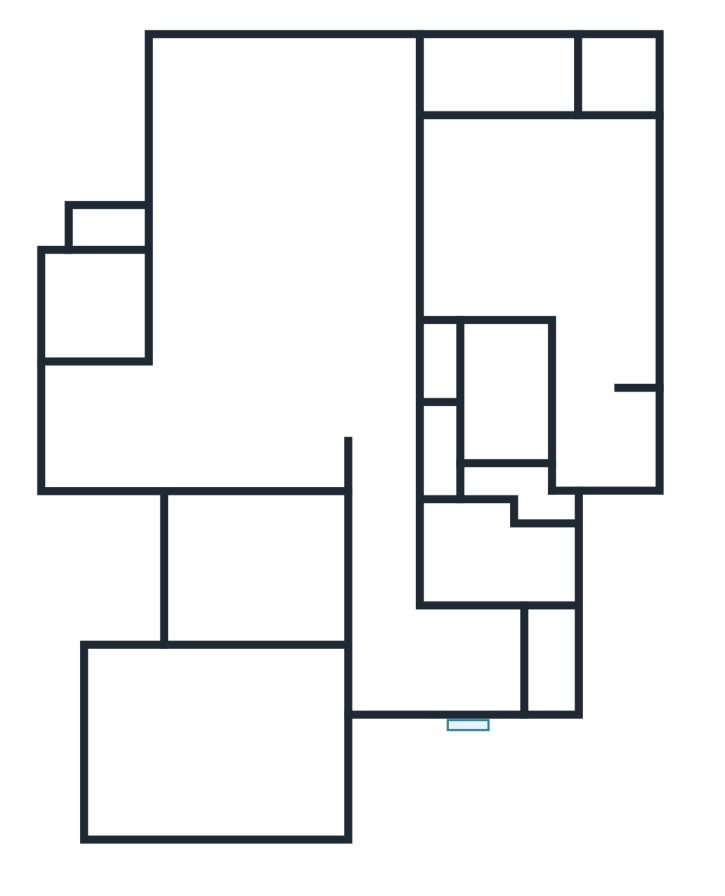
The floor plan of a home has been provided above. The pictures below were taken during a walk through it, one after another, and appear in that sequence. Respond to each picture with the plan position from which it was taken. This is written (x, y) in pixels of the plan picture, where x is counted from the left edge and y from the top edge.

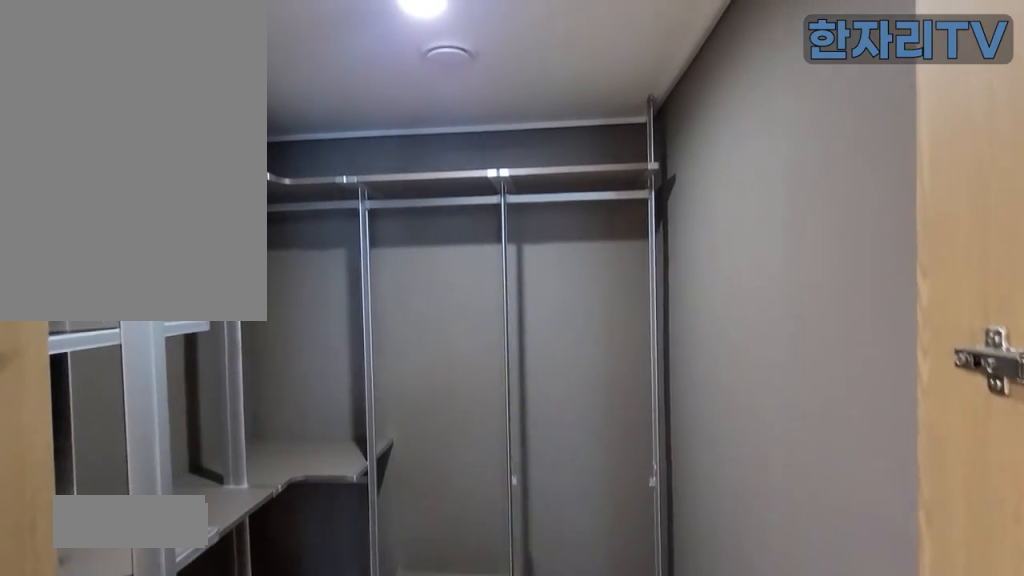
(606, 429)
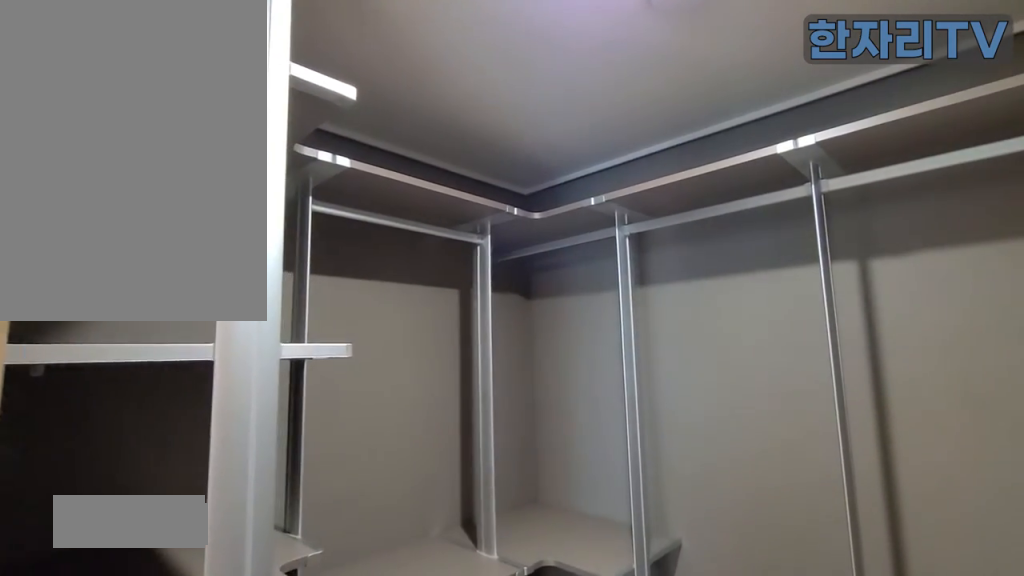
(606, 429)
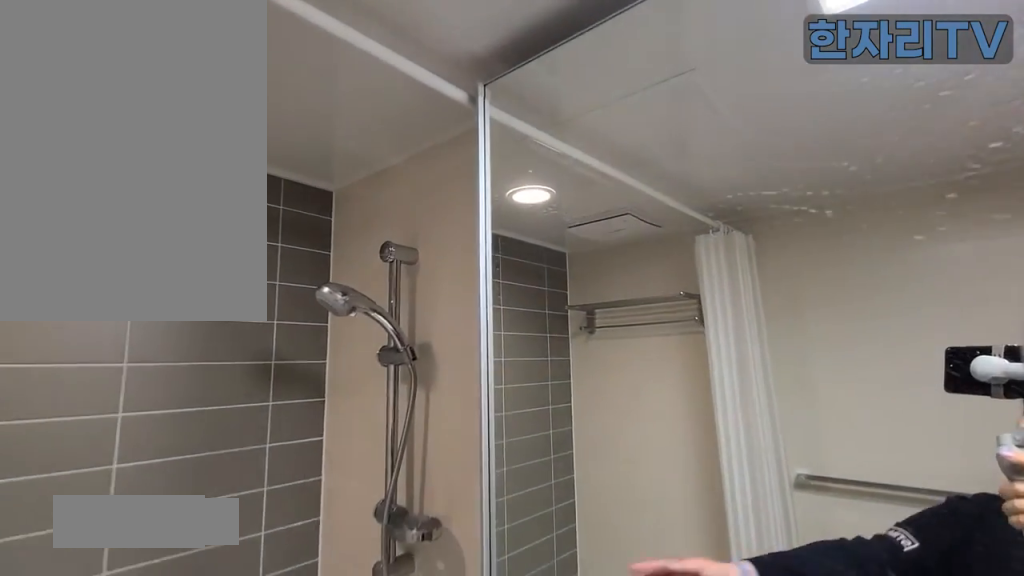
(509, 382)
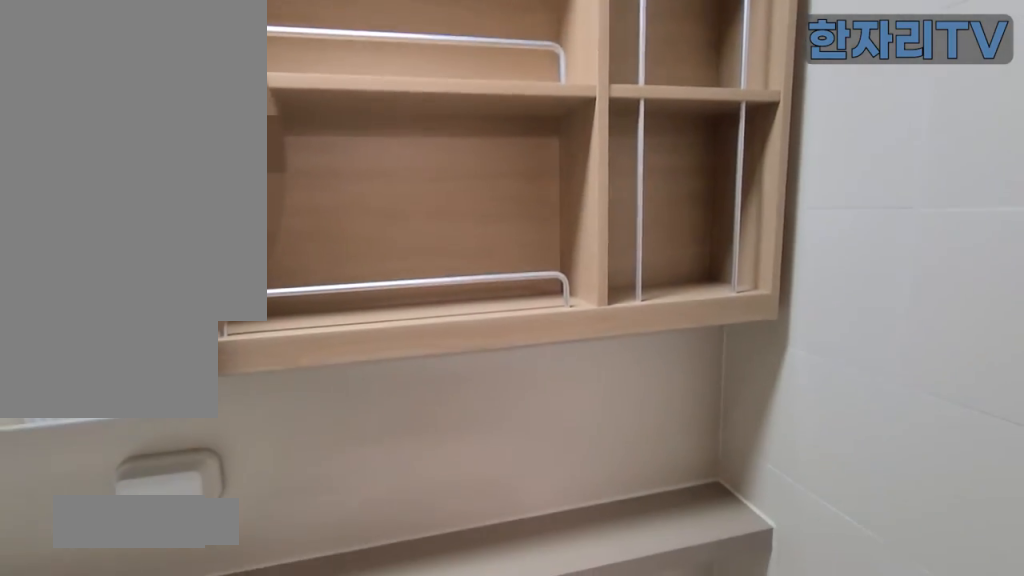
(507, 382)
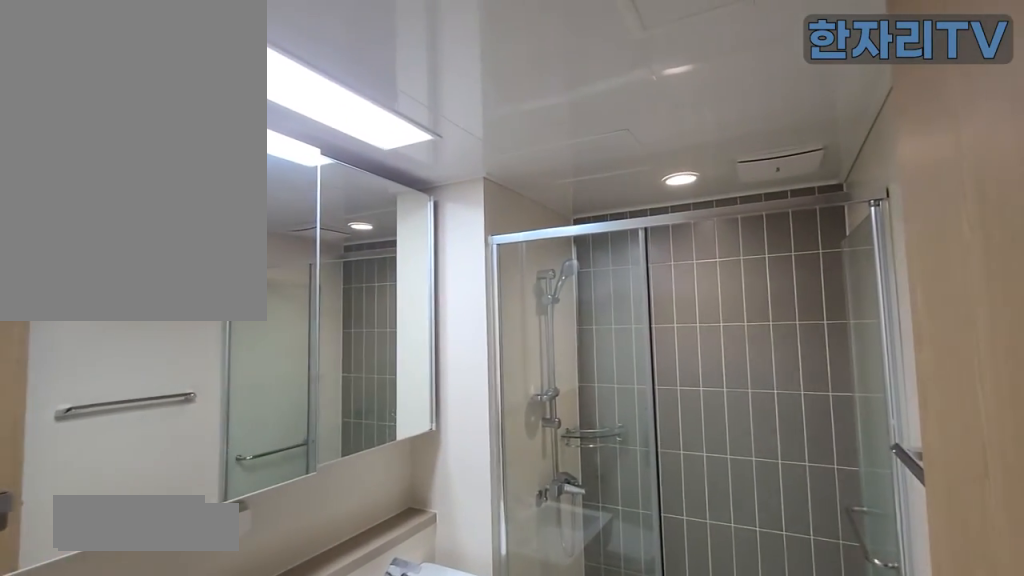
(488, 560)
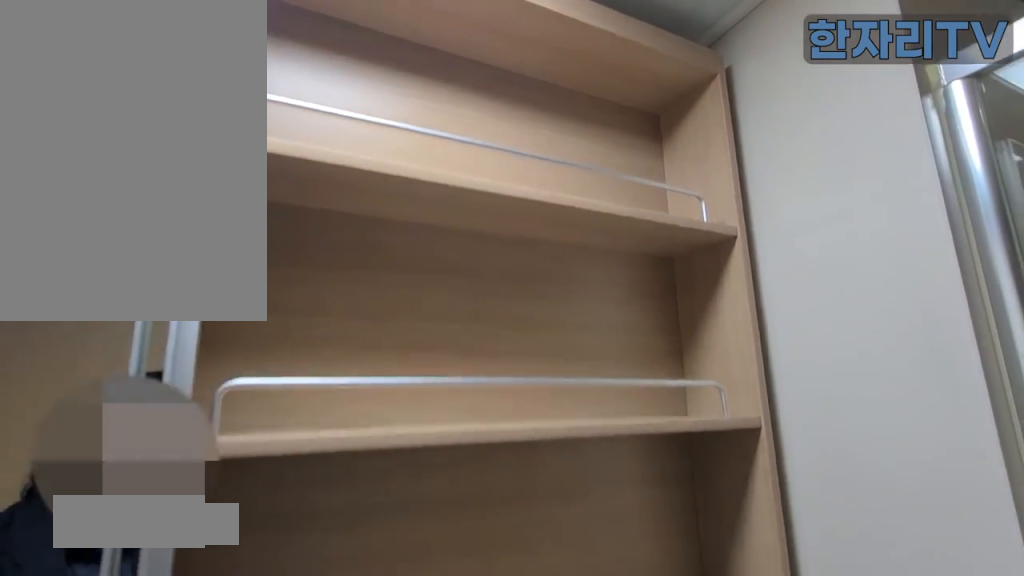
(488, 560)
